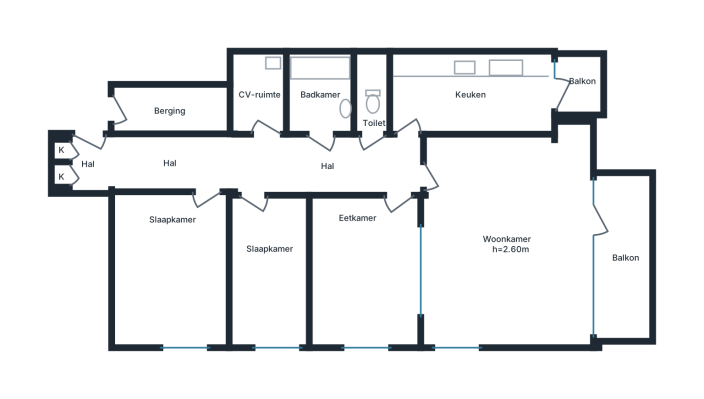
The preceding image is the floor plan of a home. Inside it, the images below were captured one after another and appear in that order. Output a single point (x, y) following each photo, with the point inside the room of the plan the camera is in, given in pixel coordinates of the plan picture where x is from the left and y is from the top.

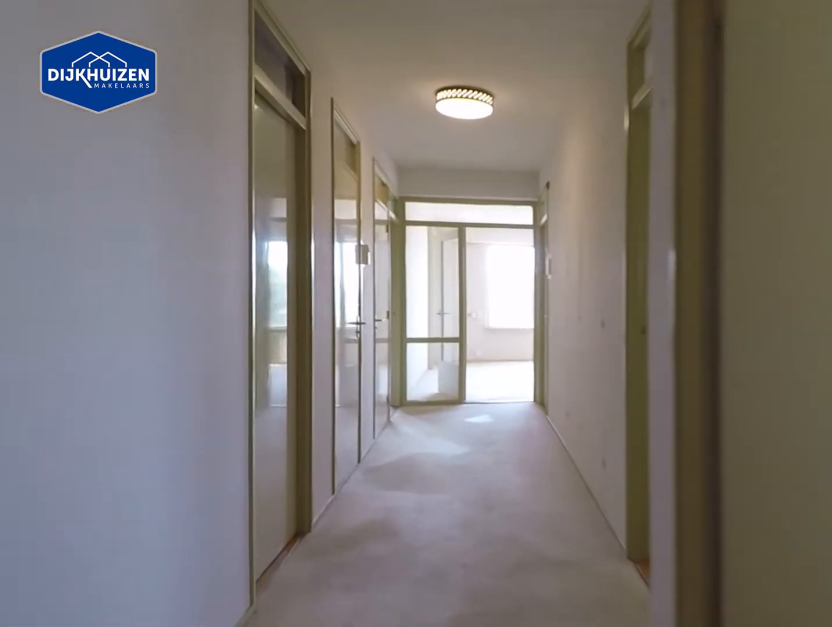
(255, 164)
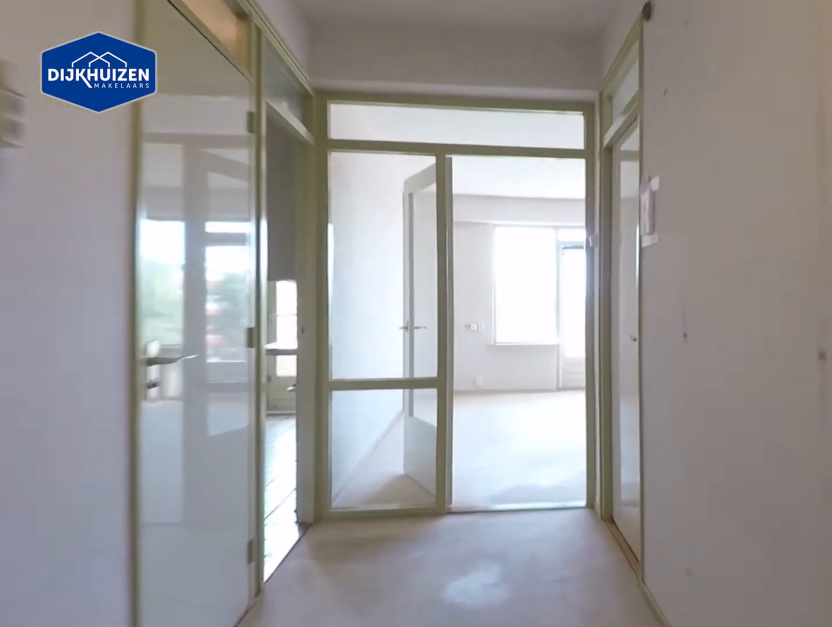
(255, 164)
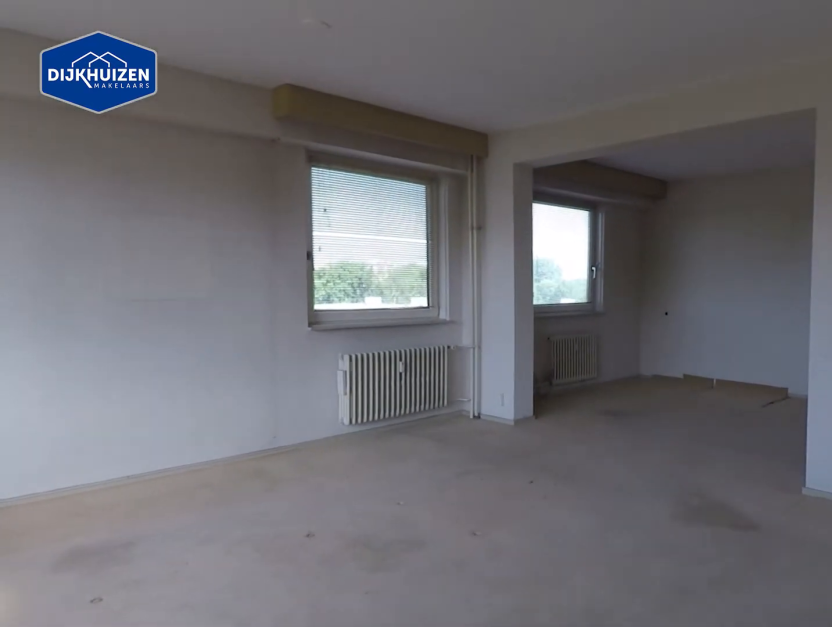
(507, 240)
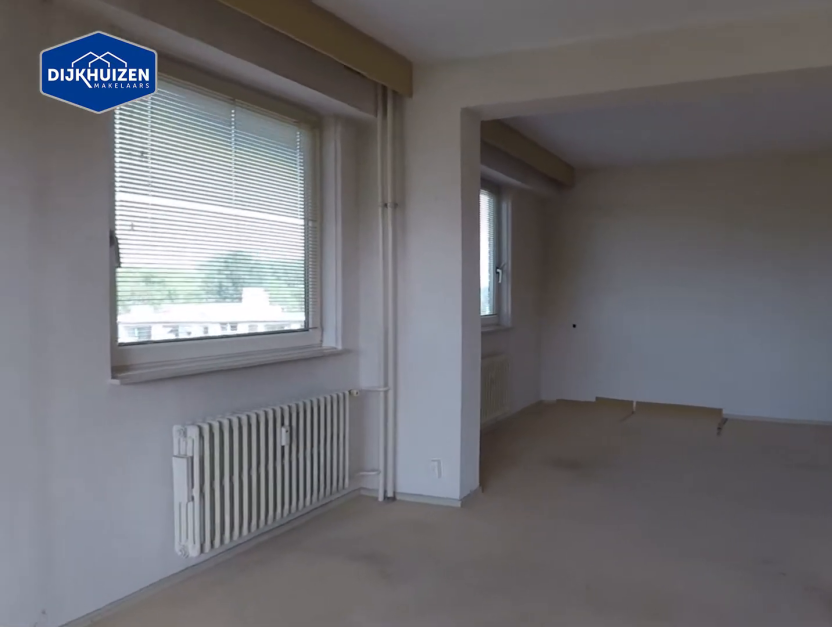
(507, 240)
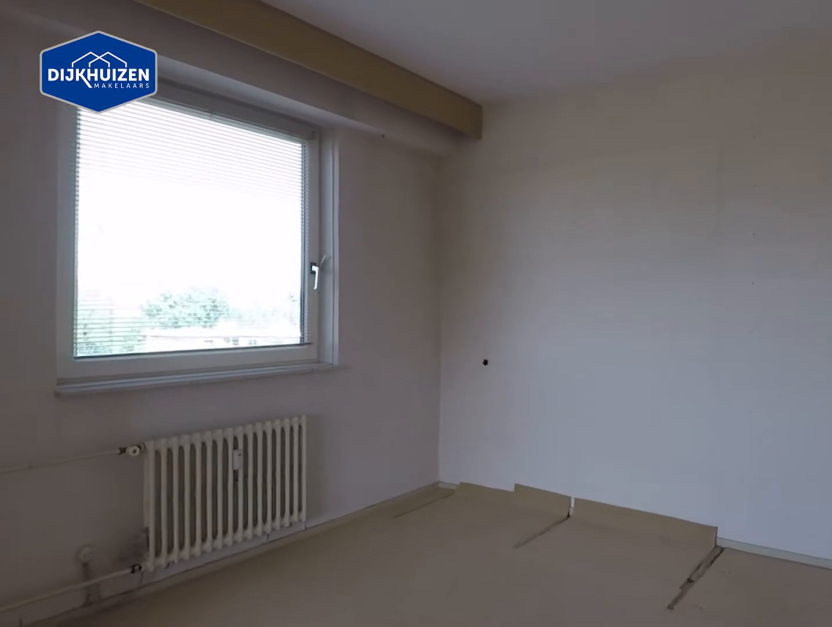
(365, 270)
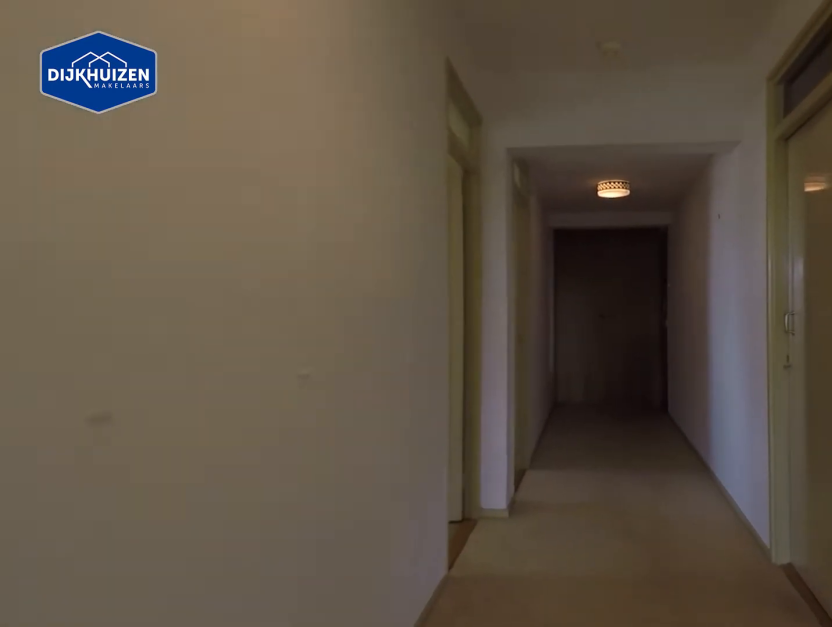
(255, 164)
